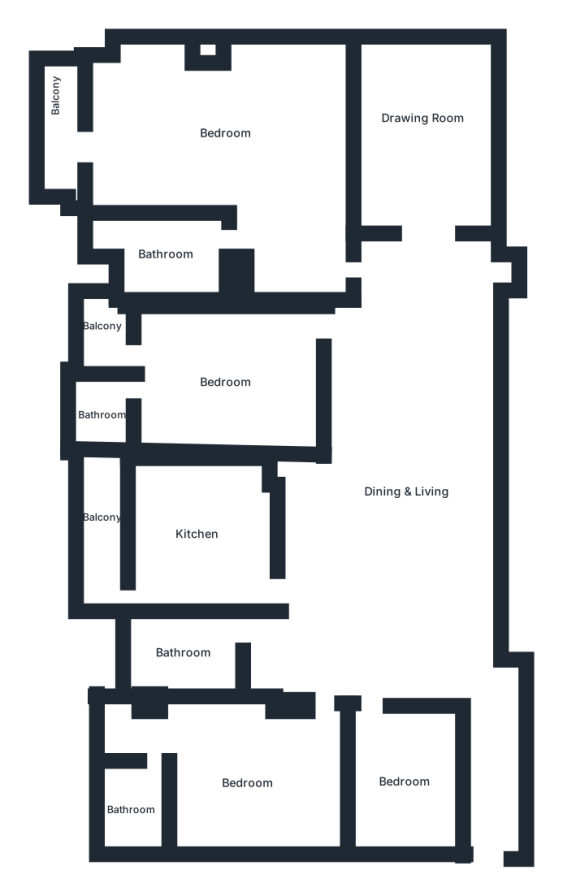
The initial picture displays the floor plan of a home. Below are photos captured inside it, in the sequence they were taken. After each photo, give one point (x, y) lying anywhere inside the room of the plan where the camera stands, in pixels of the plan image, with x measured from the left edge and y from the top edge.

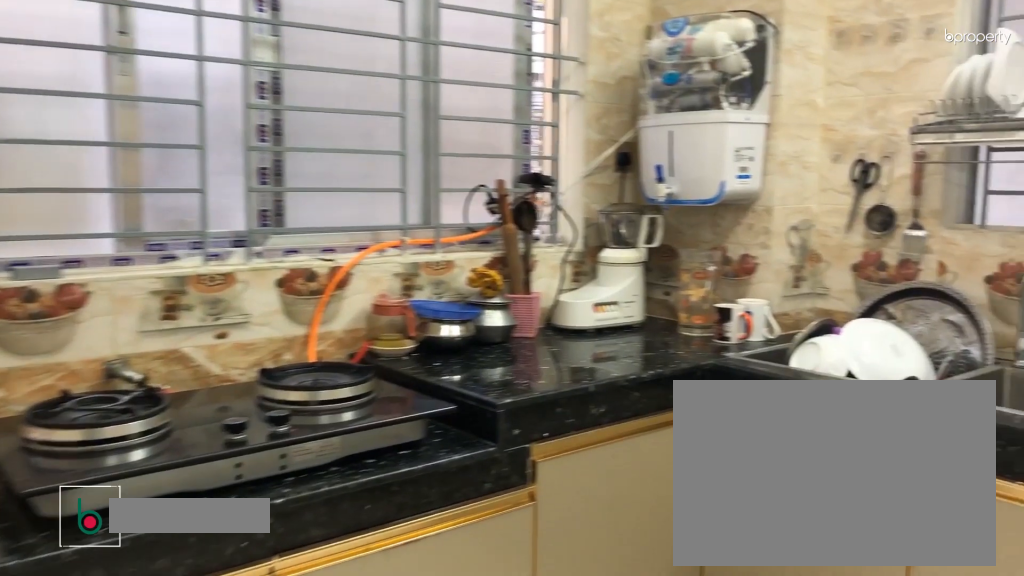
(199, 553)
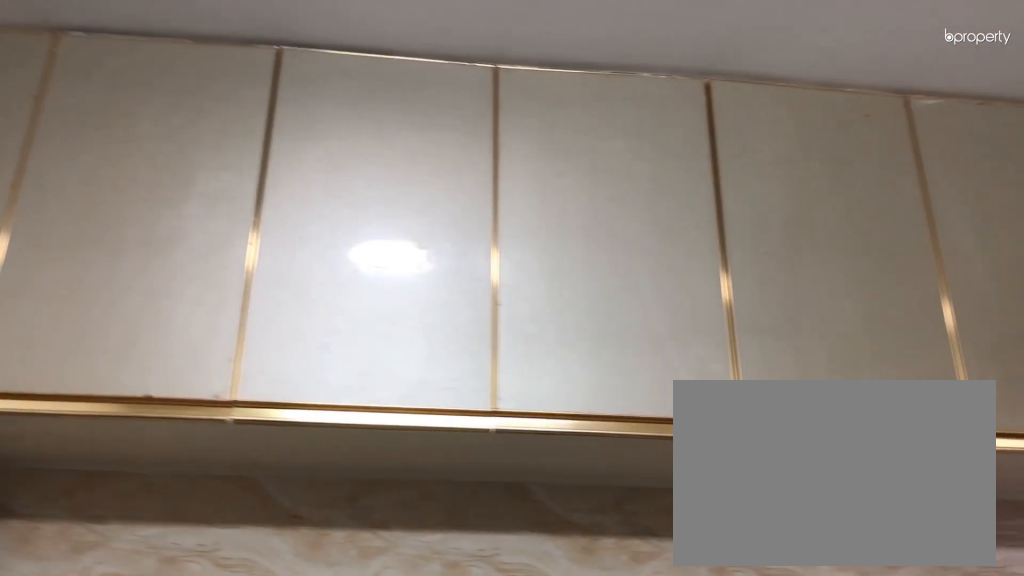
(195, 533)
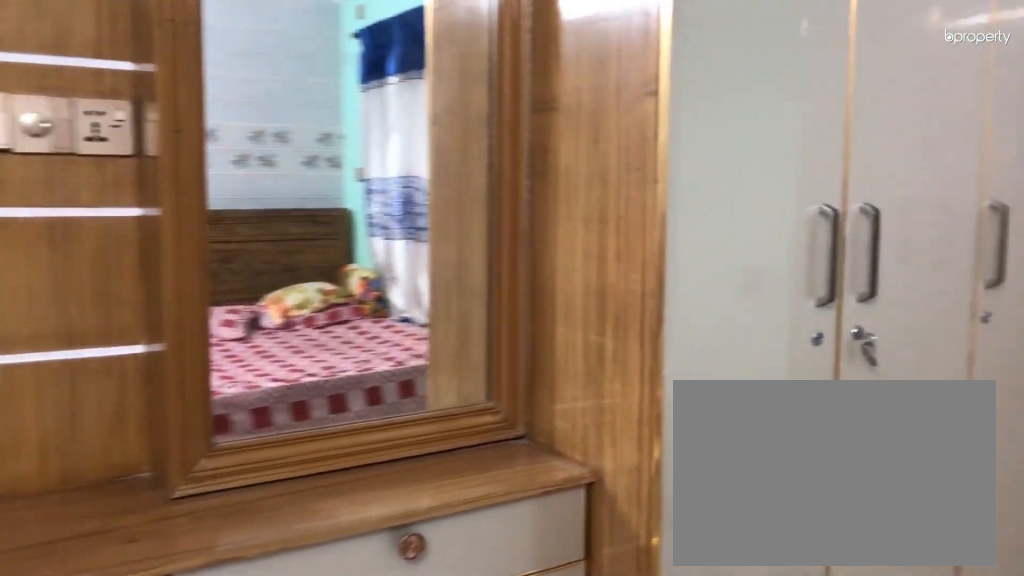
(227, 379)
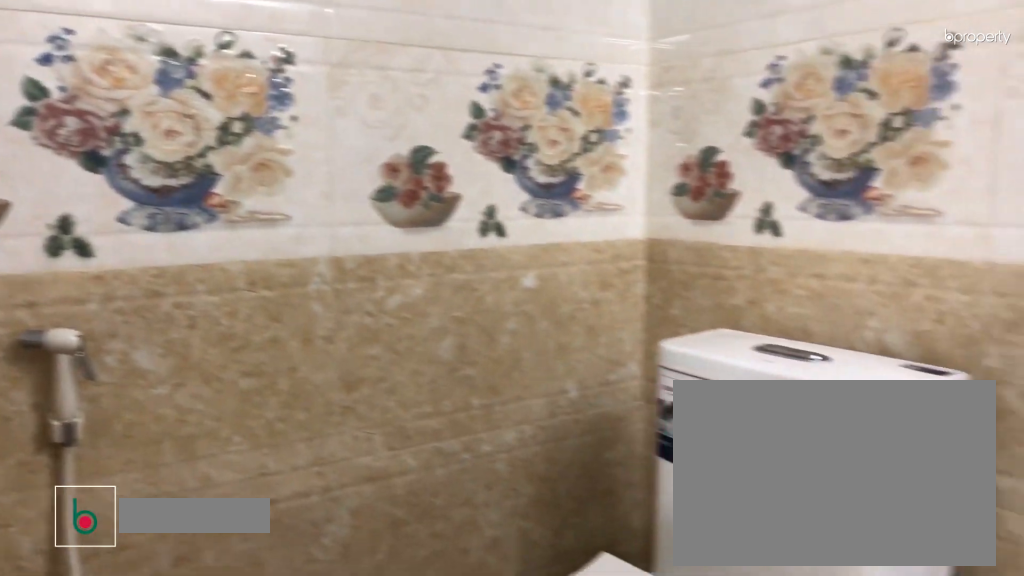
(101, 416)
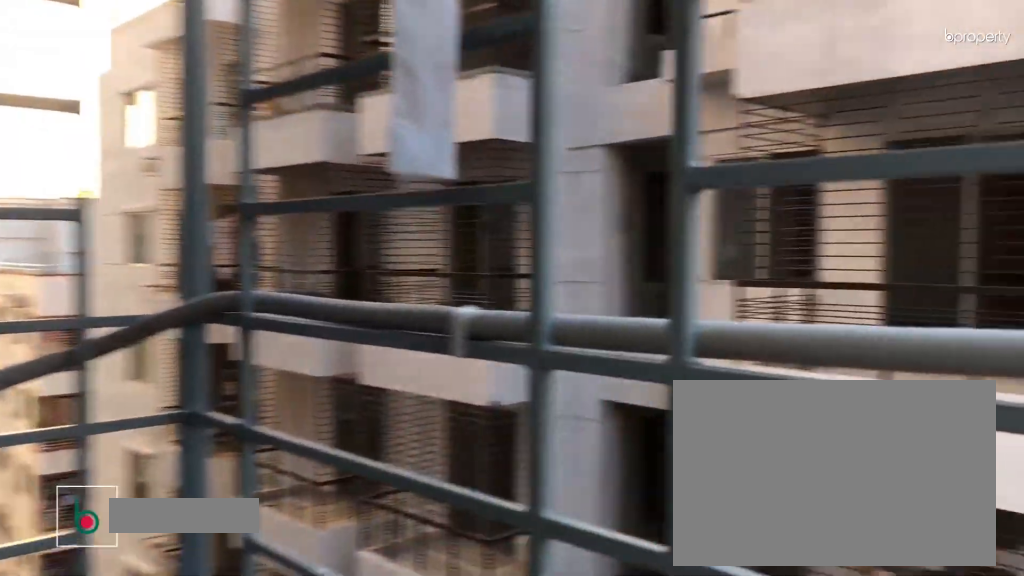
(64, 146)
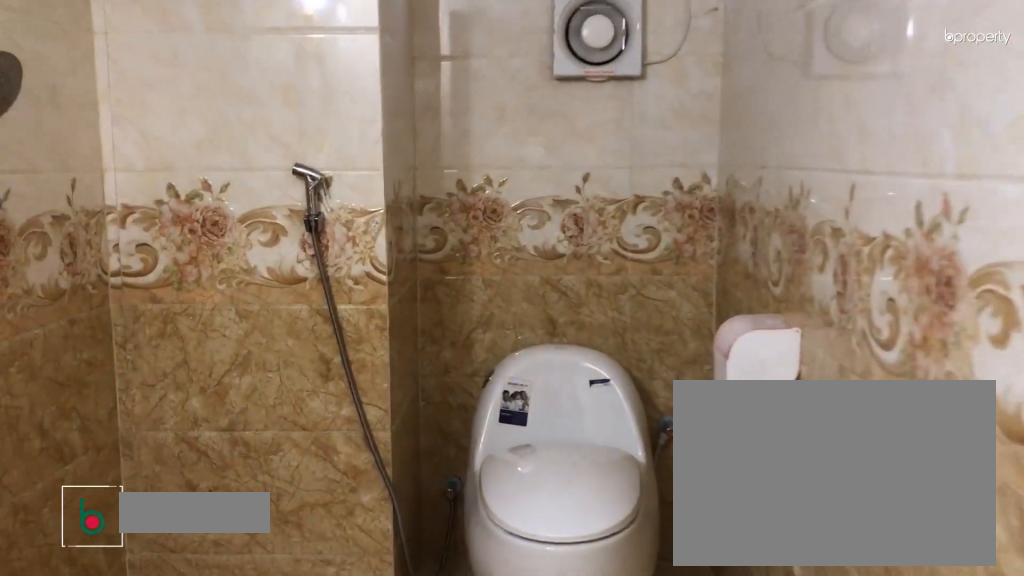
(165, 252)
